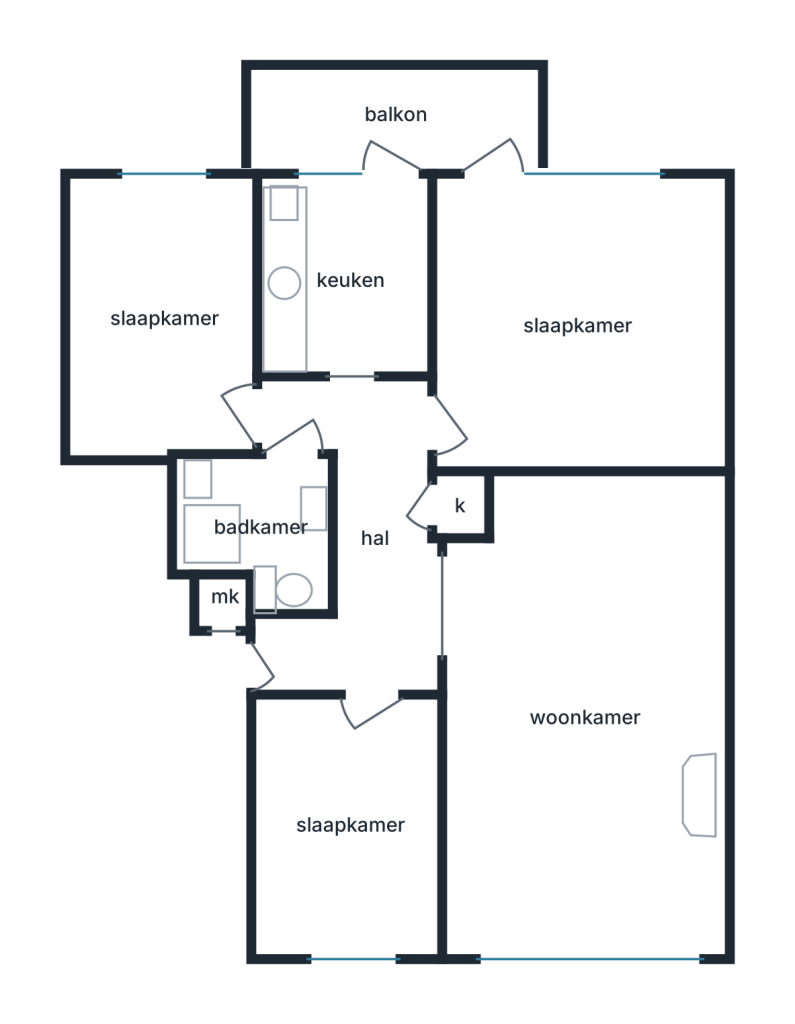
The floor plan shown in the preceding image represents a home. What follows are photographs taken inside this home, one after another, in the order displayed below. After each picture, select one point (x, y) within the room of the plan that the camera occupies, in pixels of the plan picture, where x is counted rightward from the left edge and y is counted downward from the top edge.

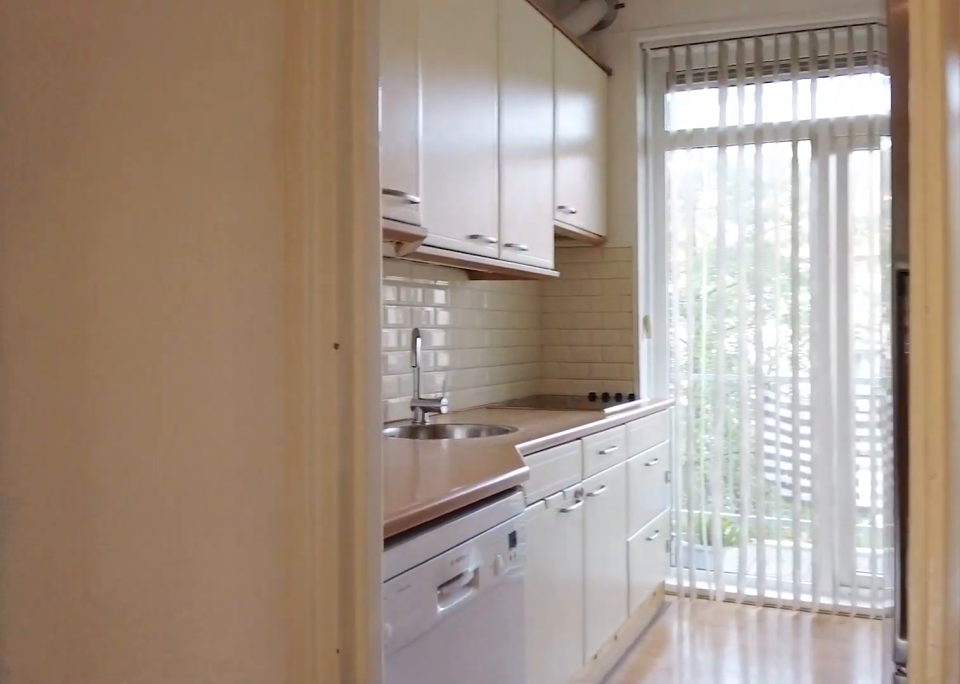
(362, 537)
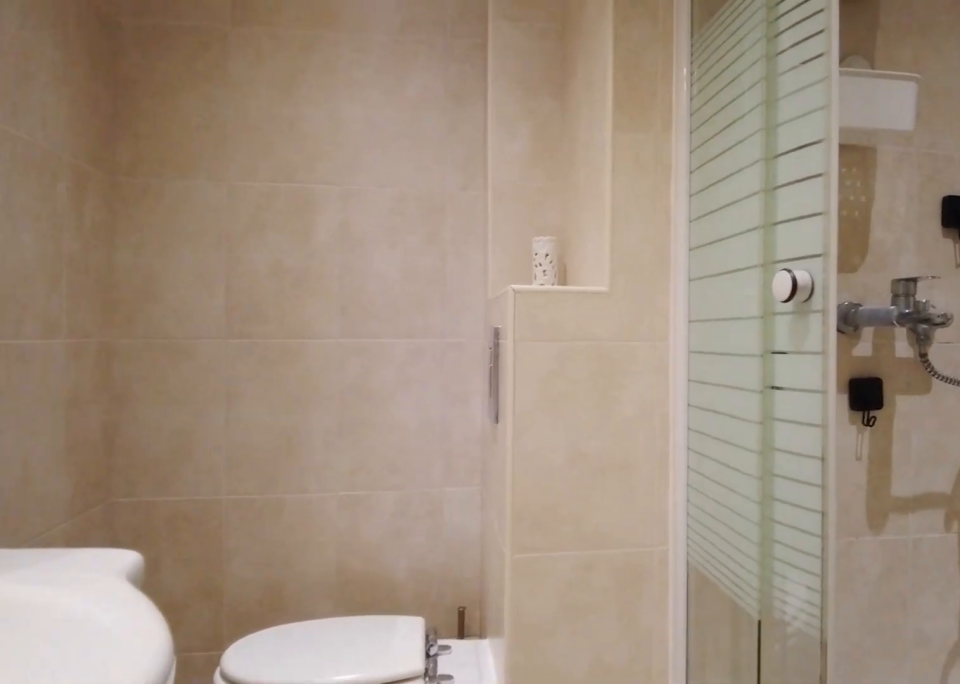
(262, 525)
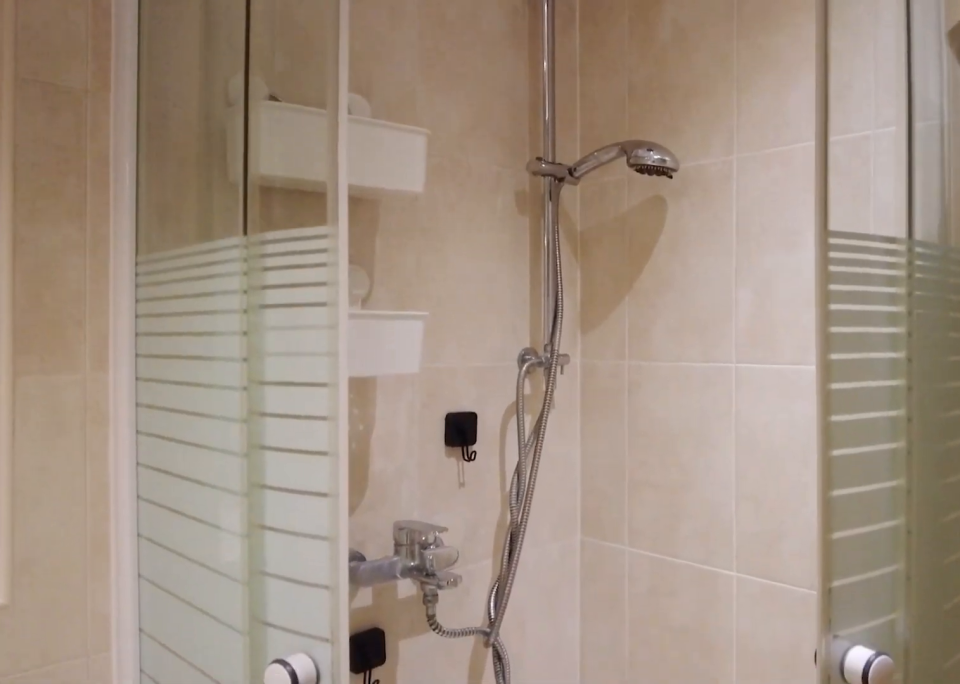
(262, 525)
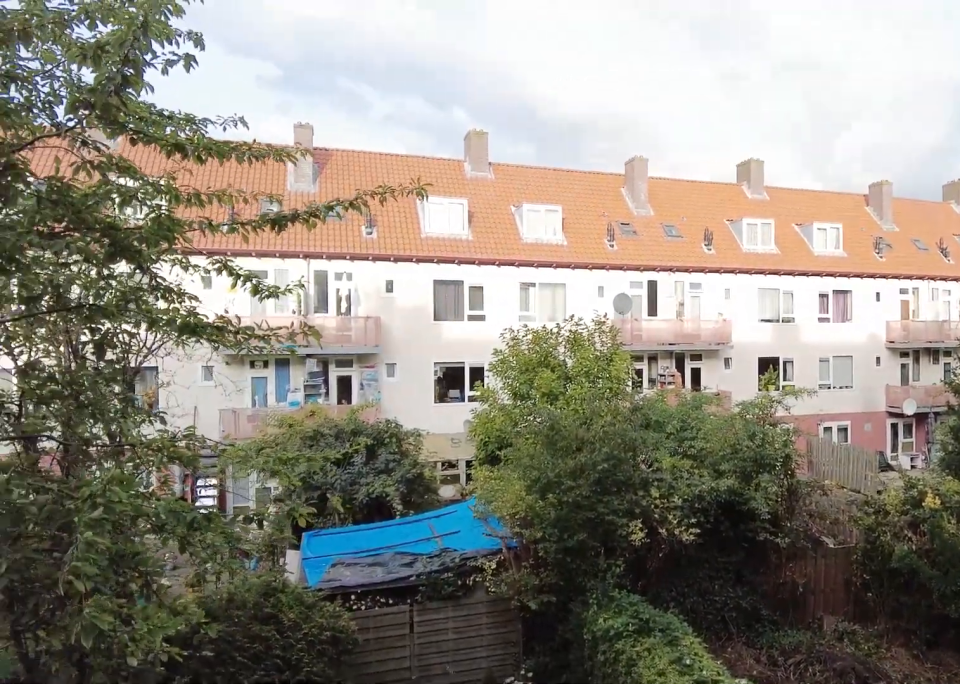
(393, 122)
